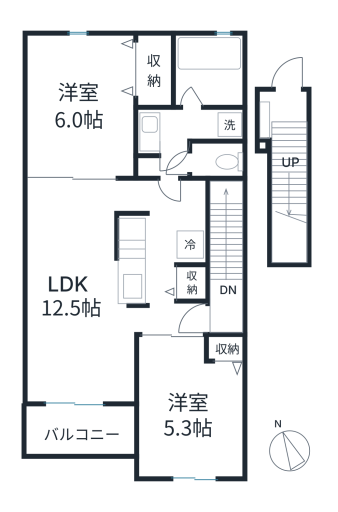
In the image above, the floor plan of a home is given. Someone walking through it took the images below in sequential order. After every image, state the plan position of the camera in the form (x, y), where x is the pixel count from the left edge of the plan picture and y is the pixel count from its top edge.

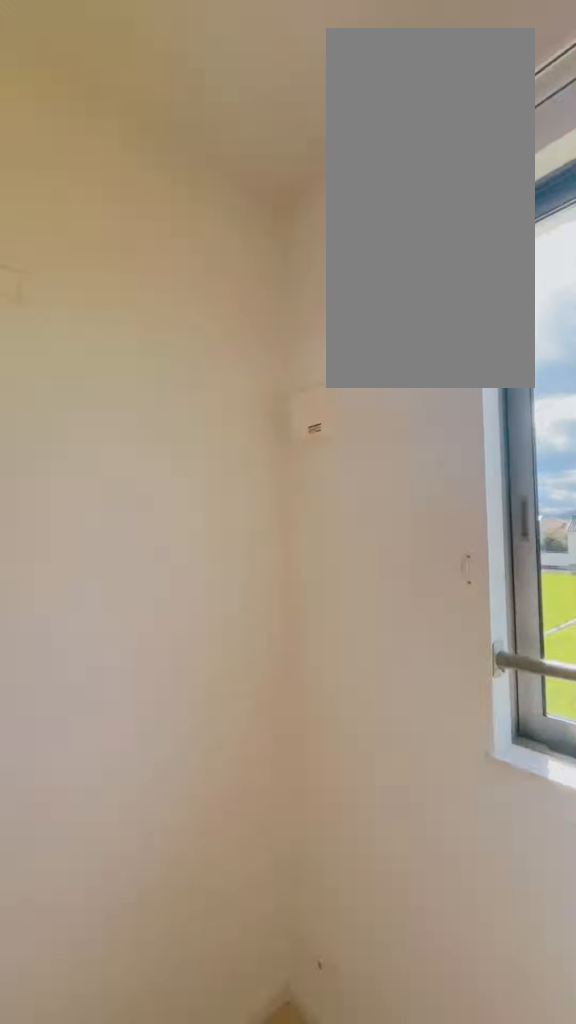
(189, 424)
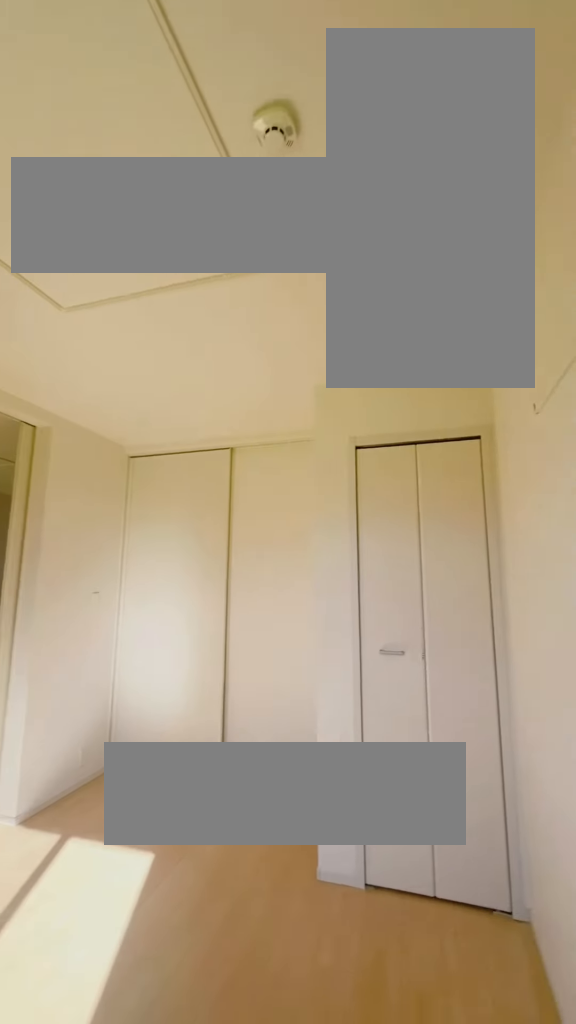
(229, 466)
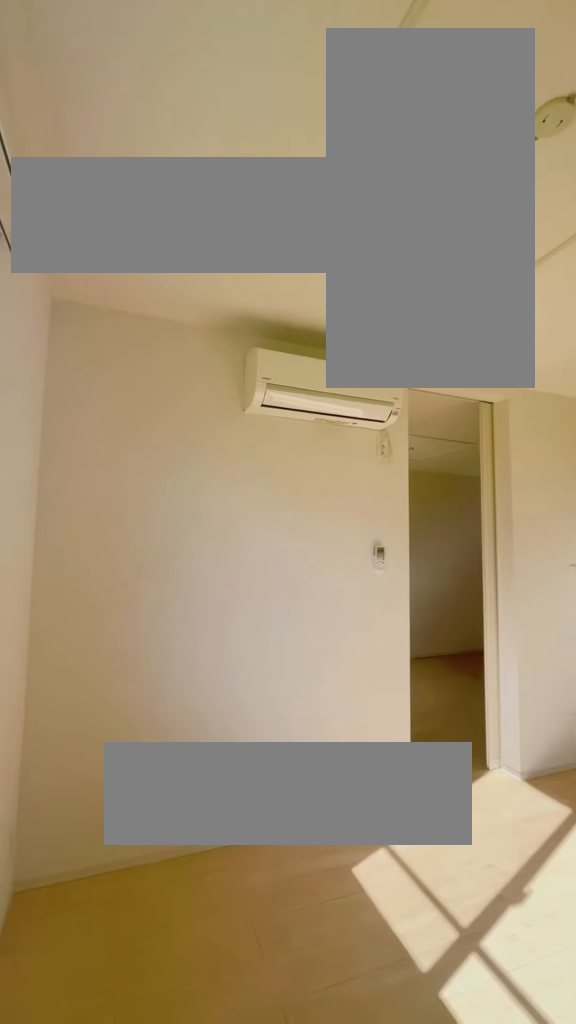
(231, 467)
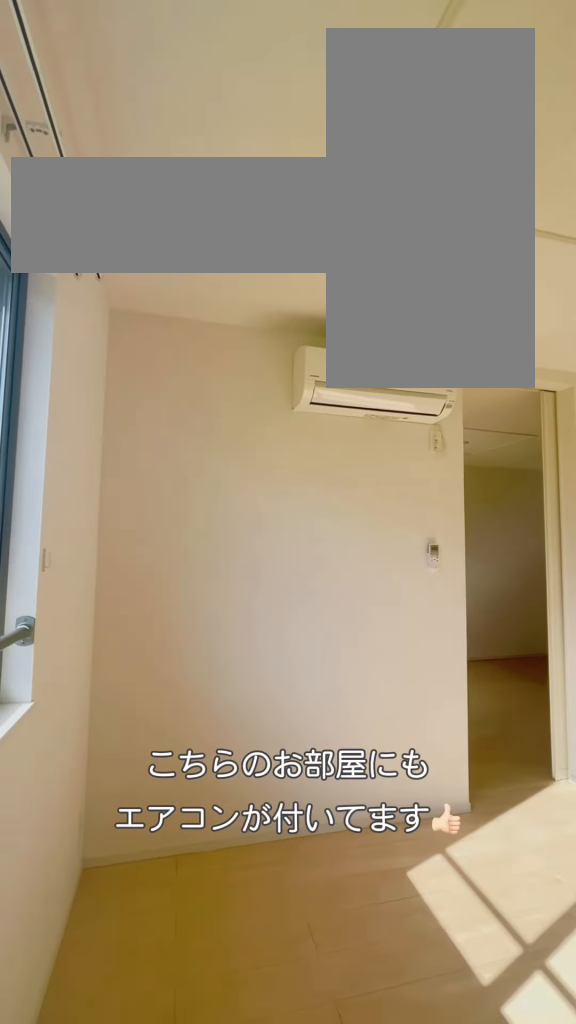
(231, 467)
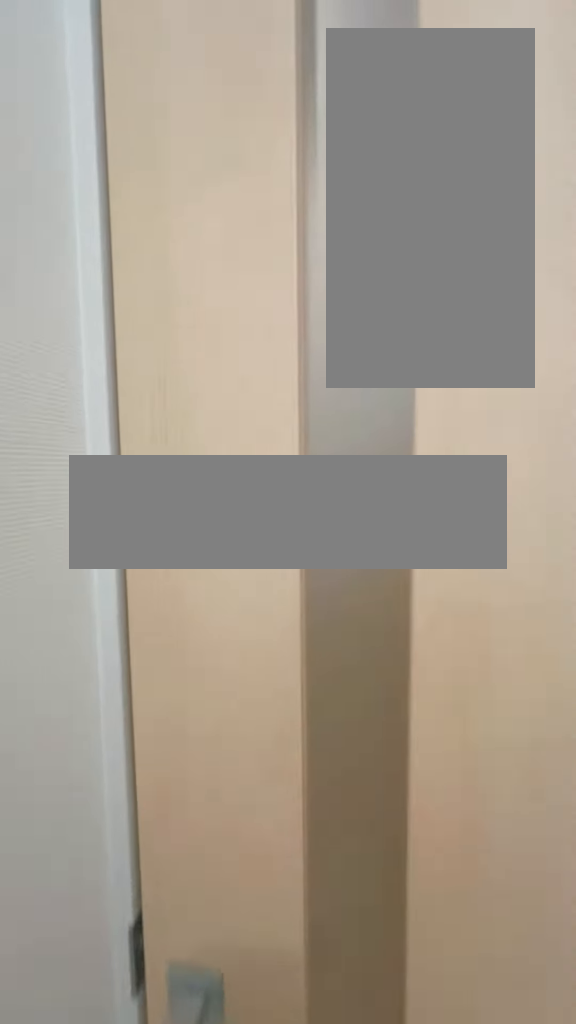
(164, 314)
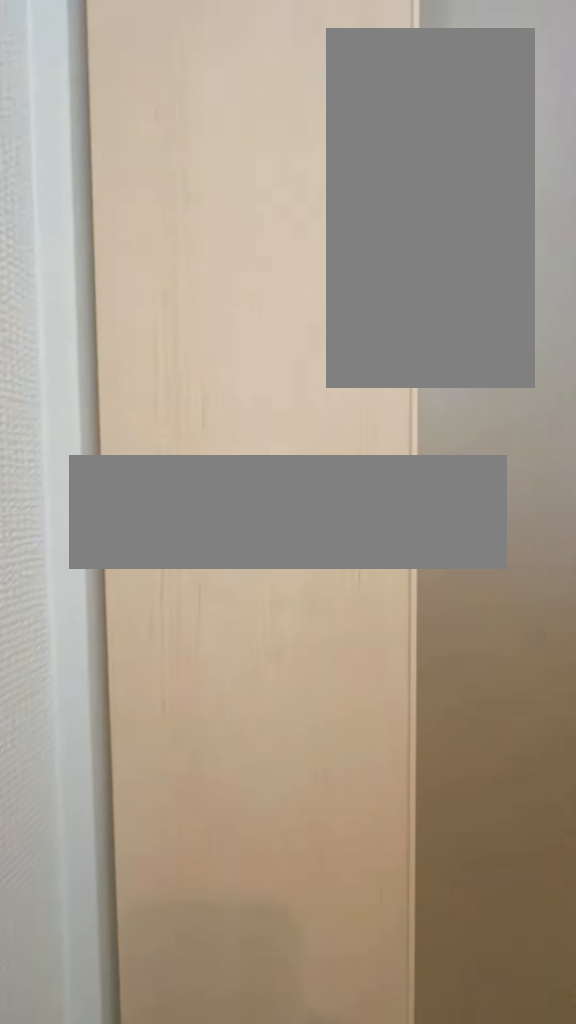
(174, 315)
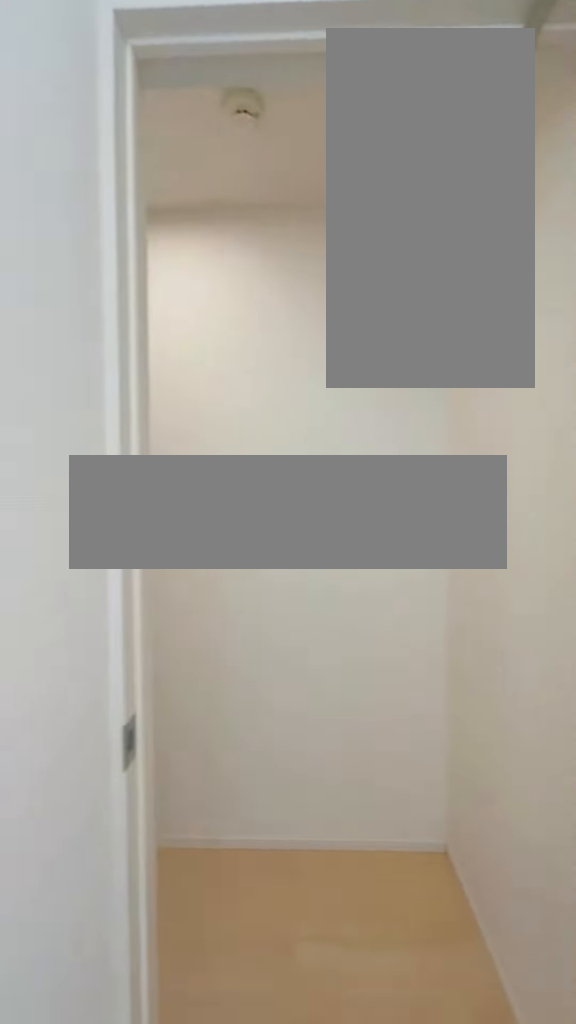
(210, 315)
